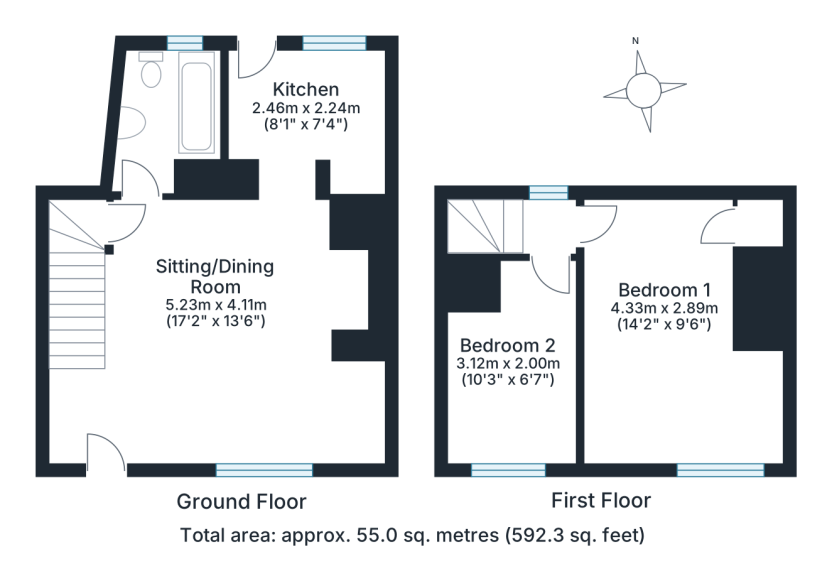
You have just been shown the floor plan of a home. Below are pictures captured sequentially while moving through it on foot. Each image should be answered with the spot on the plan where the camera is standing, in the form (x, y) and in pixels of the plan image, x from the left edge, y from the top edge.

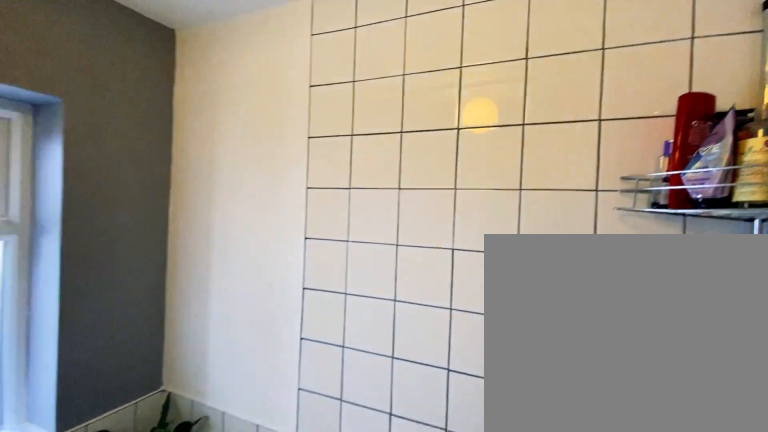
(171, 107)
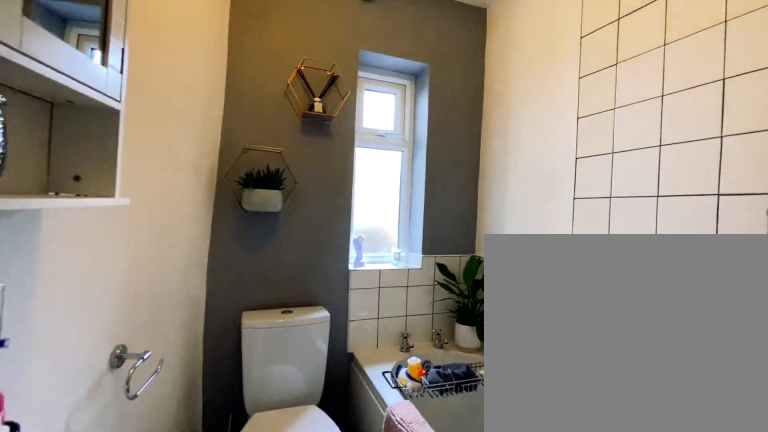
(153, 123)
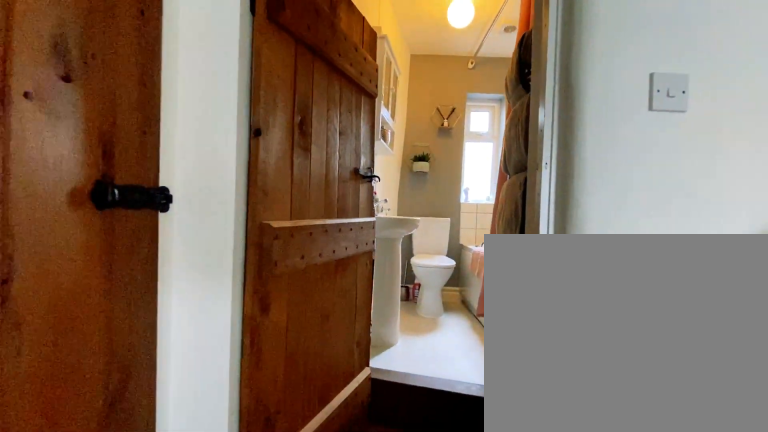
(147, 224)
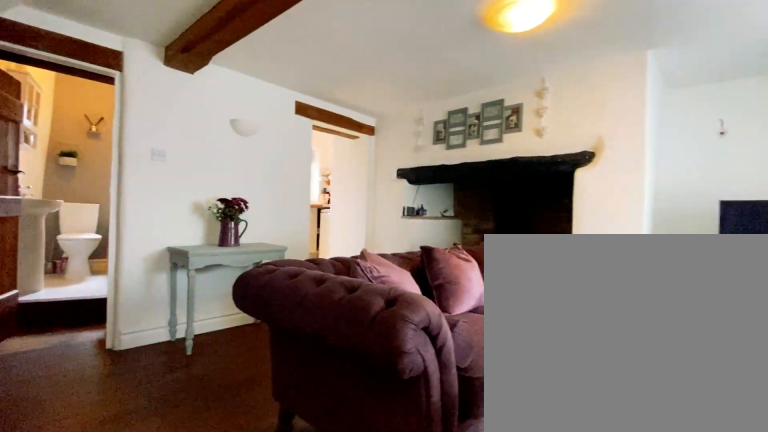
(152, 339)
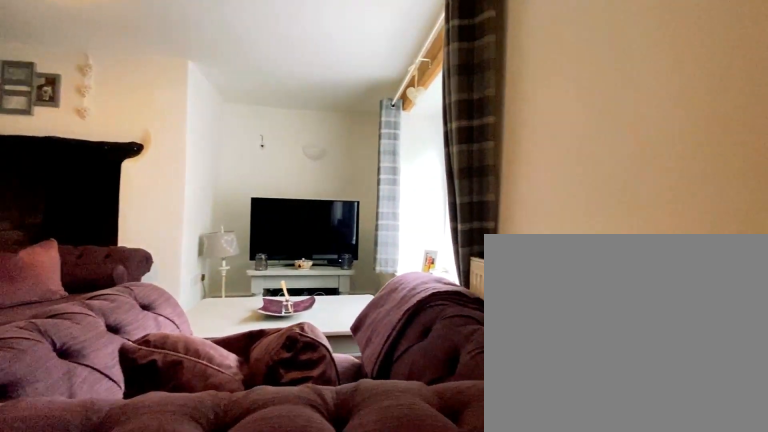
(153, 400)
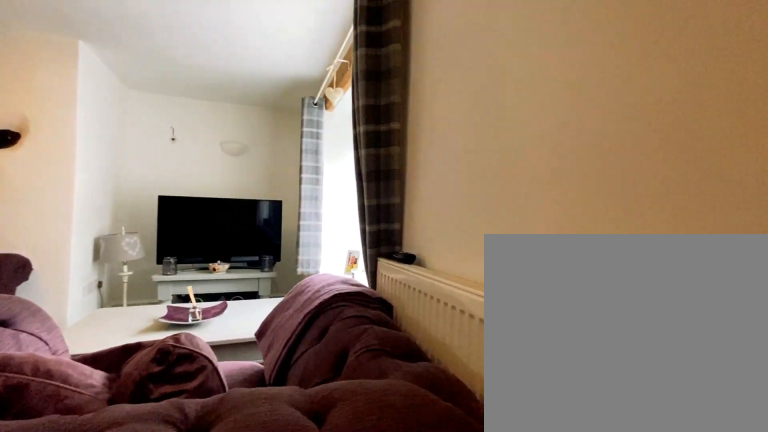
(137, 419)
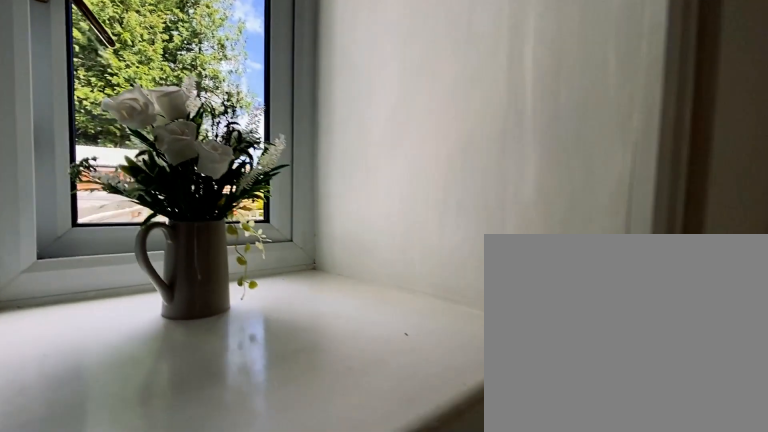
(549, 244)
